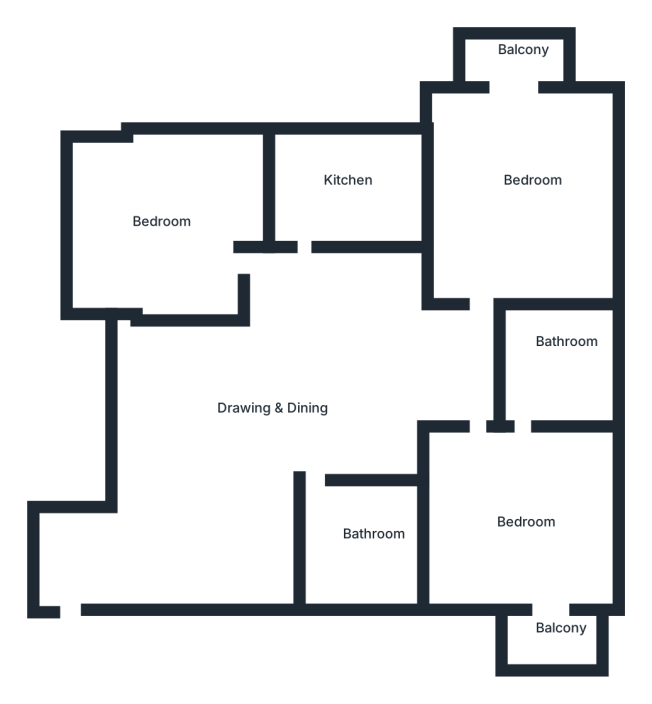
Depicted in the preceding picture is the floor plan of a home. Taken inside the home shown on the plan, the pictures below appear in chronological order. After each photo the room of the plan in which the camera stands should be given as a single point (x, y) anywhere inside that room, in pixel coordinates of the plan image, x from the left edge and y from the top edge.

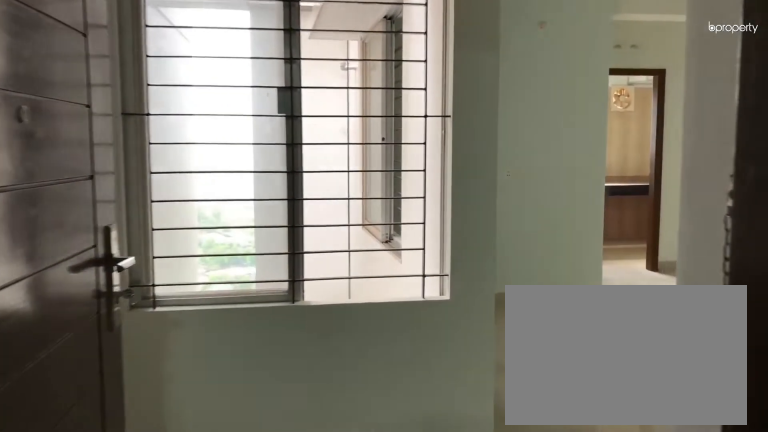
(67, 603)
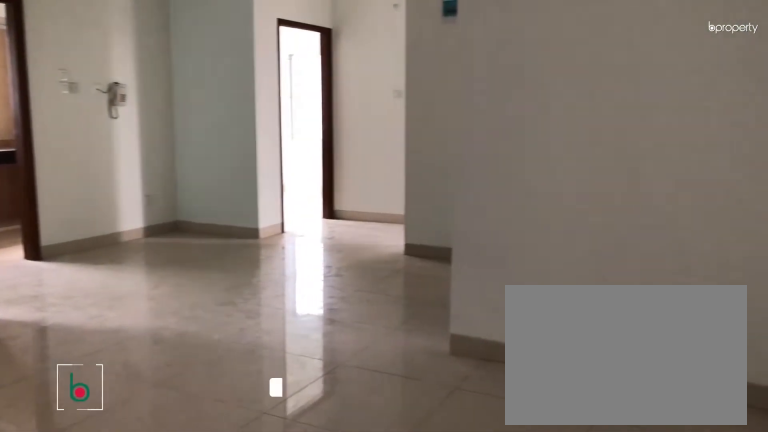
(280, 397)
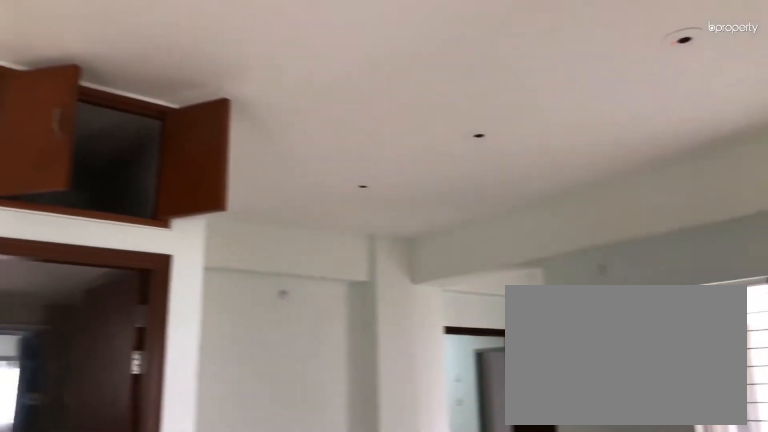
(280, 397)
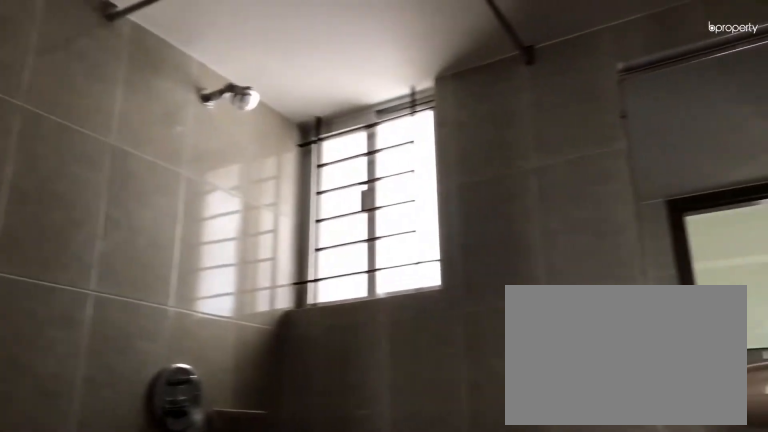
(356, 537)
